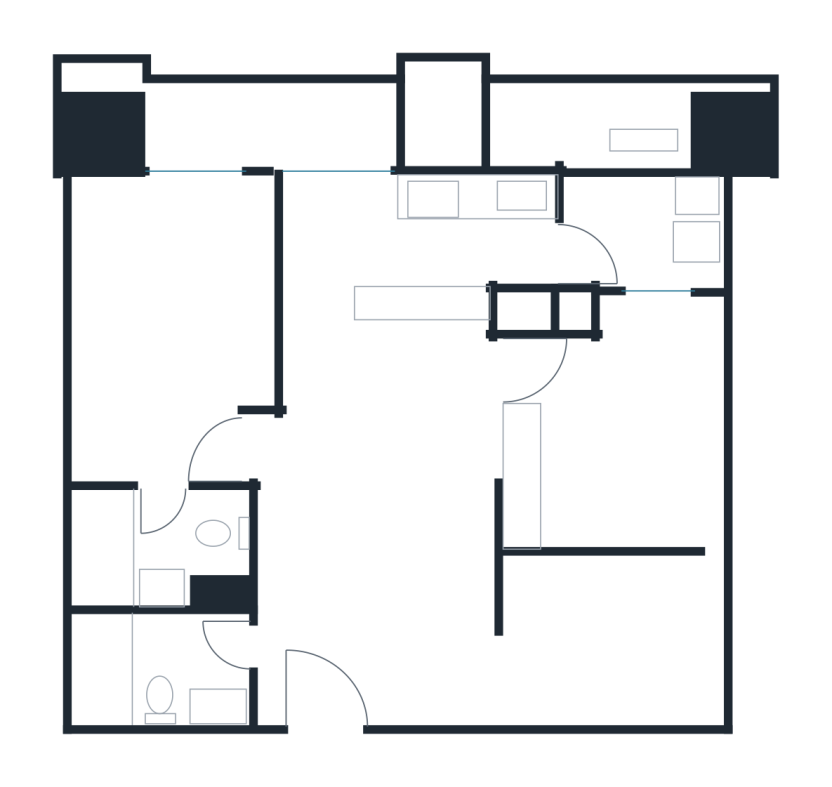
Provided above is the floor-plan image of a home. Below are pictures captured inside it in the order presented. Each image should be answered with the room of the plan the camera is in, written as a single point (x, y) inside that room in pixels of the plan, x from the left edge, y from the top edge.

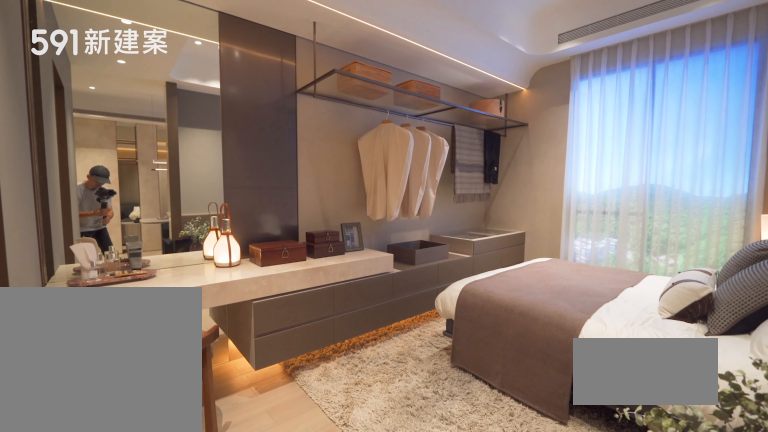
(170, 324)
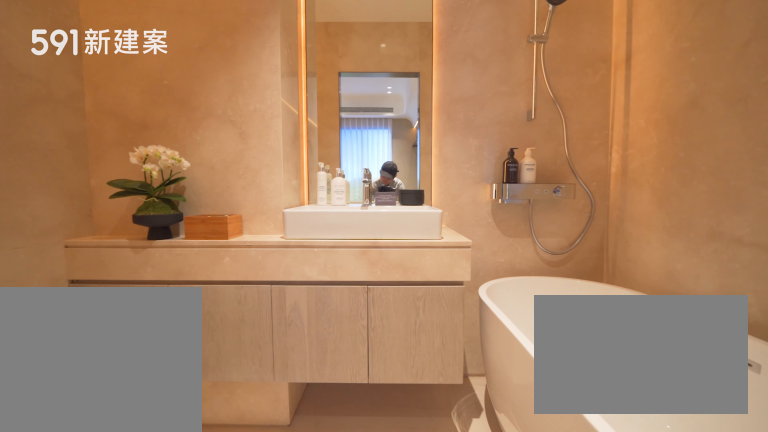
(163, 549)
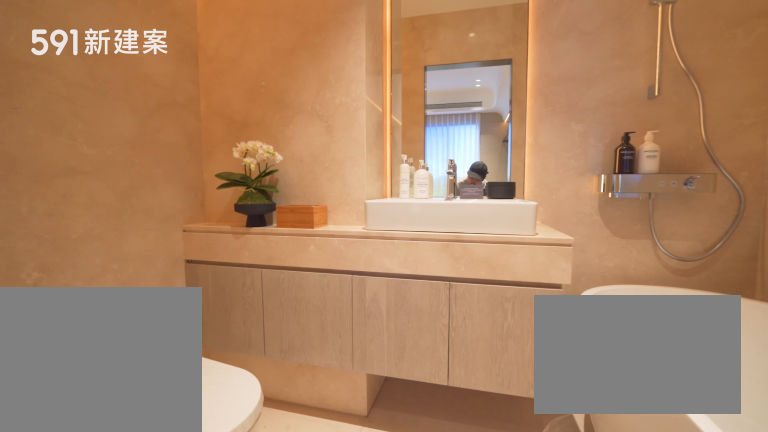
(163, 549)
